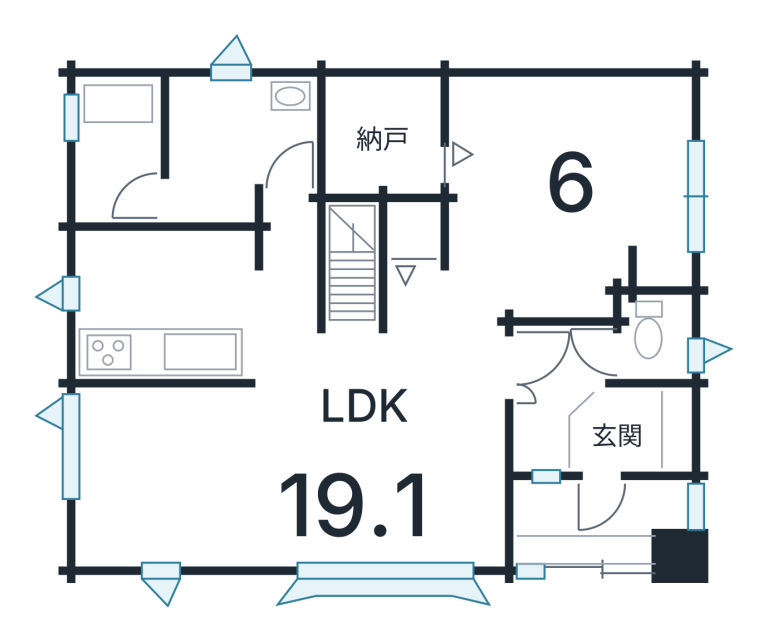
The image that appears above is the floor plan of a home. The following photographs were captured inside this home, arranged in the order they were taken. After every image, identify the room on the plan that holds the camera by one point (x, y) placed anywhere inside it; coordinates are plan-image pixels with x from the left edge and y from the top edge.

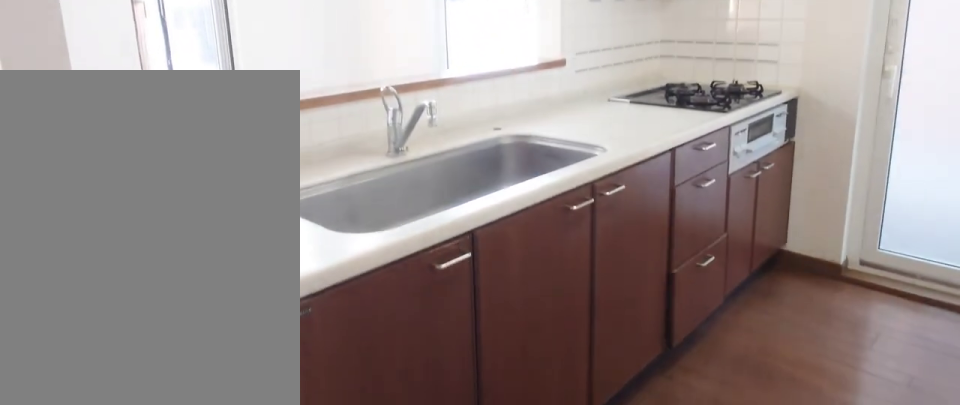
(174, 305)
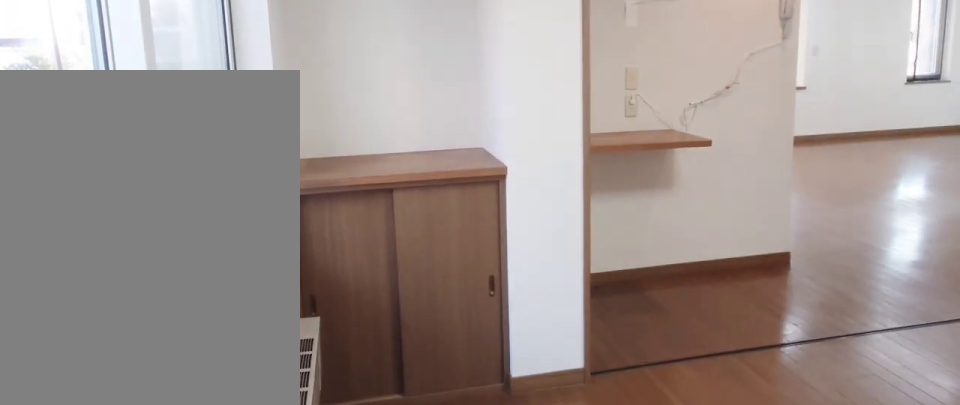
(564, 189)
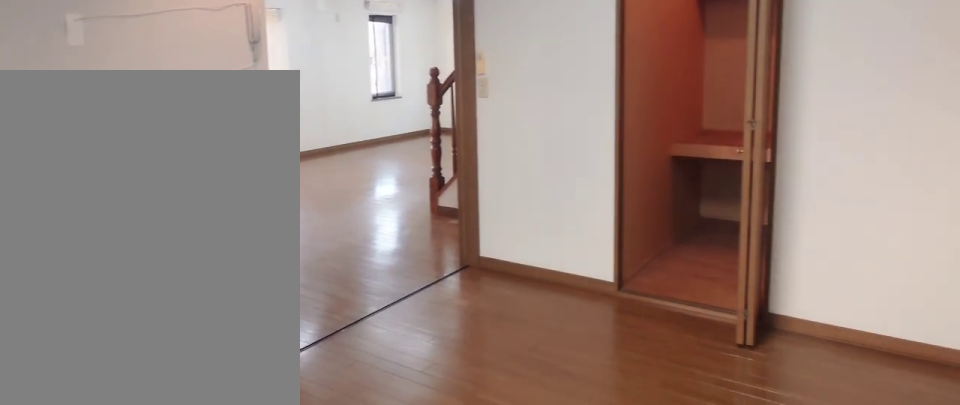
(564, 189)
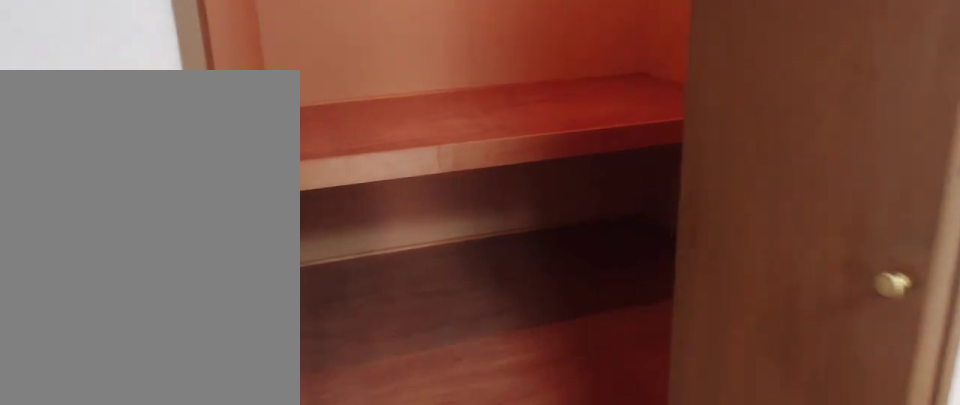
(372, 138)
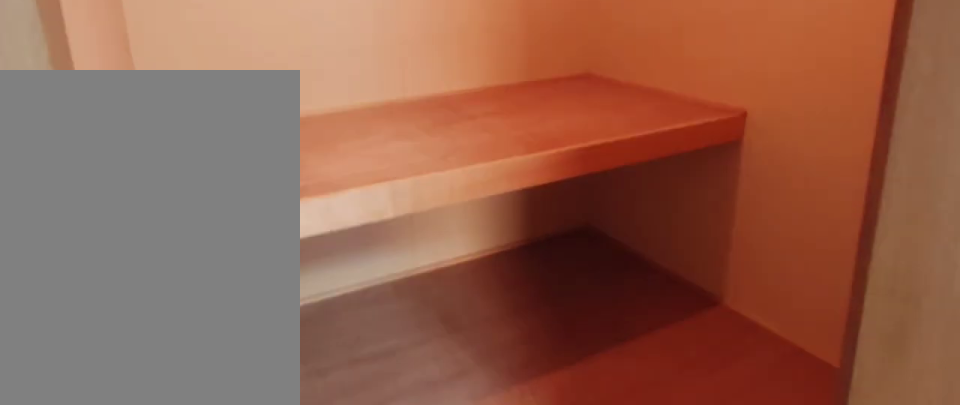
(372, 138)
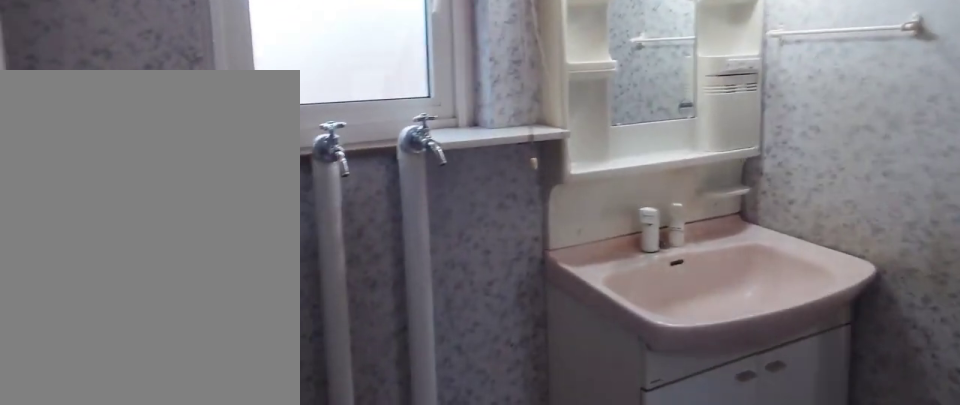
(234, 140)
